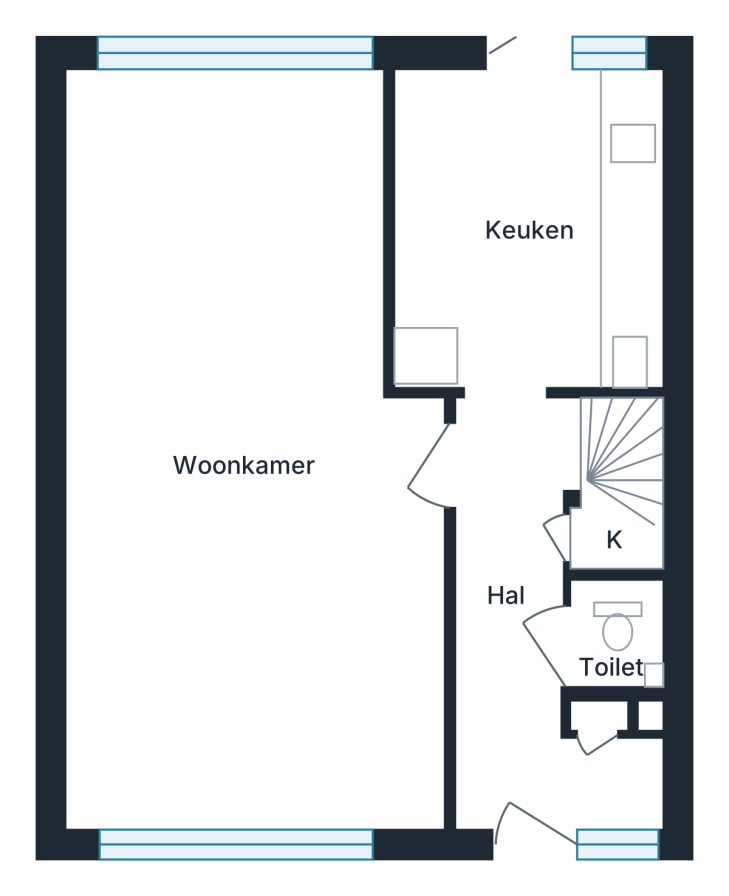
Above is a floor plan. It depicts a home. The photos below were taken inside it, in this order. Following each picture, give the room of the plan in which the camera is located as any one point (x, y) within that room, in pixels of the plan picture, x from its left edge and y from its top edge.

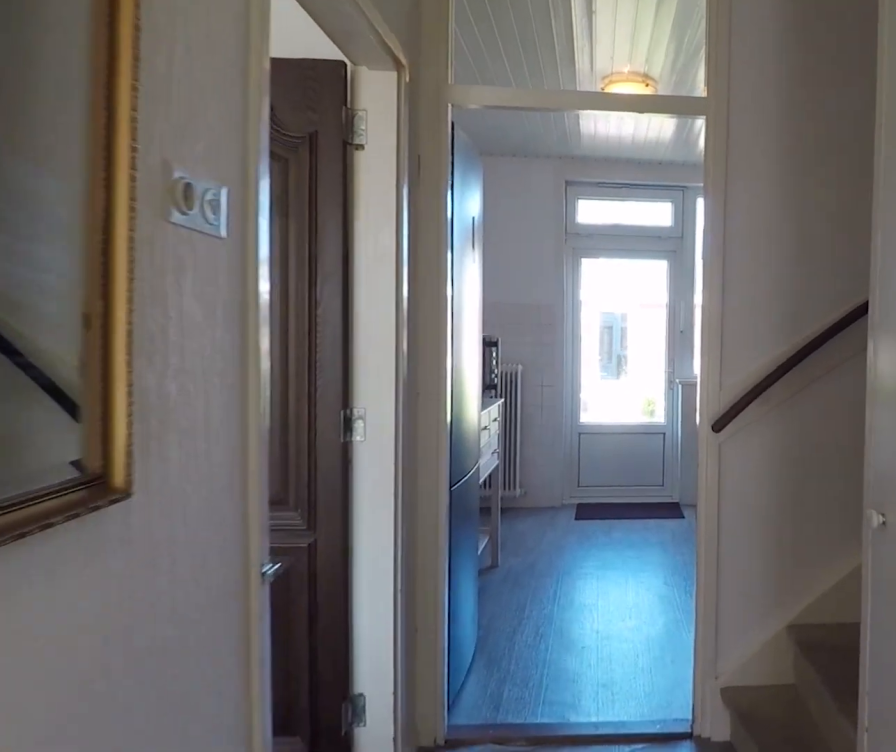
(526, 636)
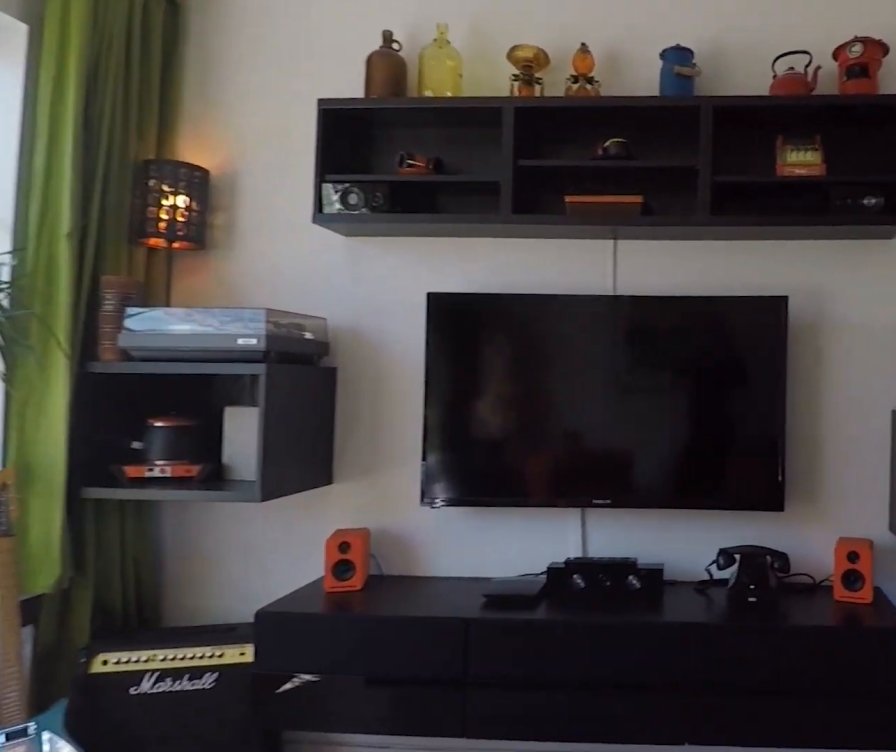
(257, 670)
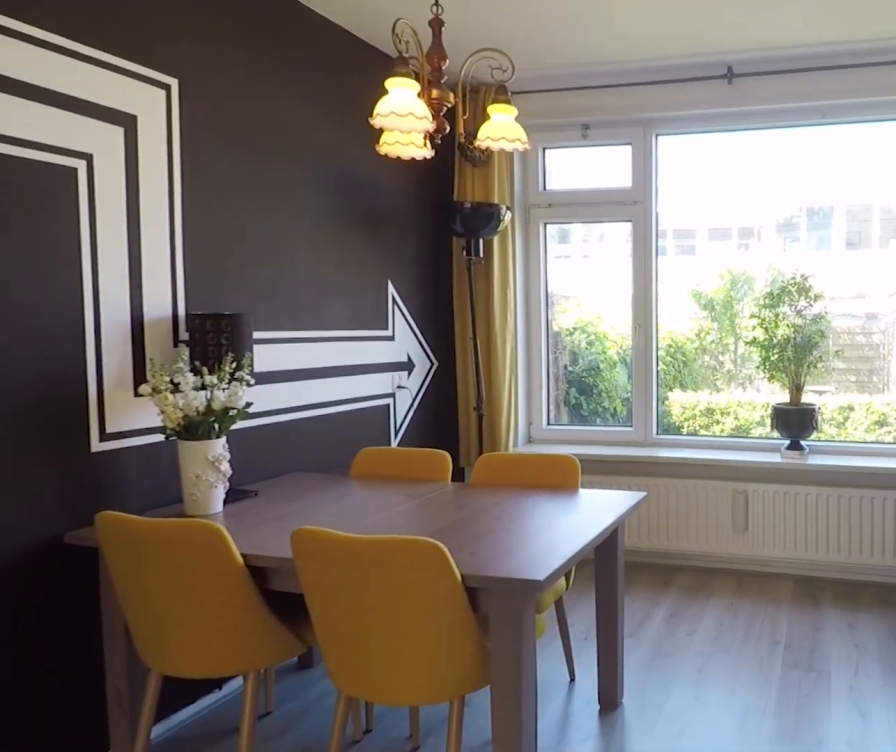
(257, 670)
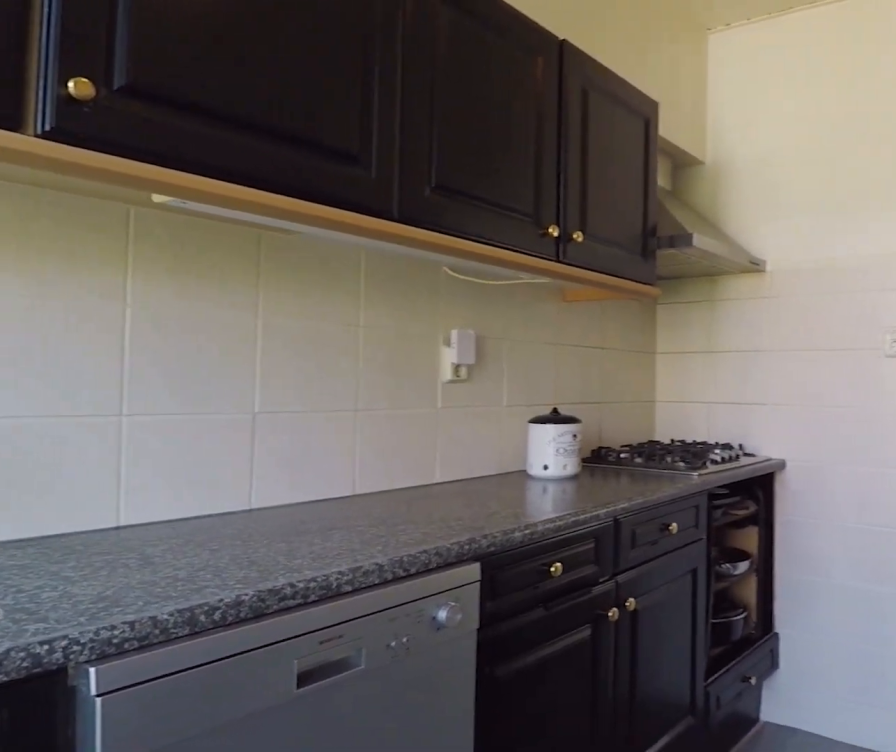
(528, 225)
